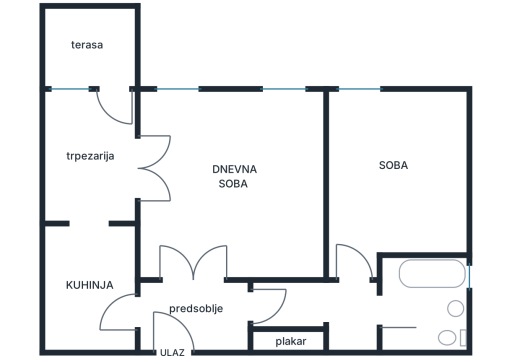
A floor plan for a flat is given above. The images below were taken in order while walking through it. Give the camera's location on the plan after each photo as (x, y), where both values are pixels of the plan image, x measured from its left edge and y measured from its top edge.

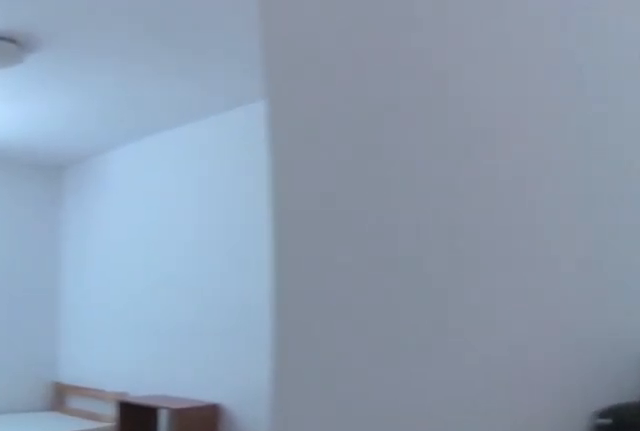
(352, 324)
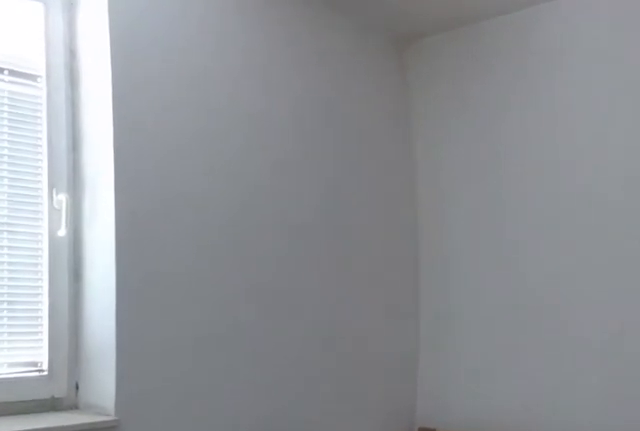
(355, 155)
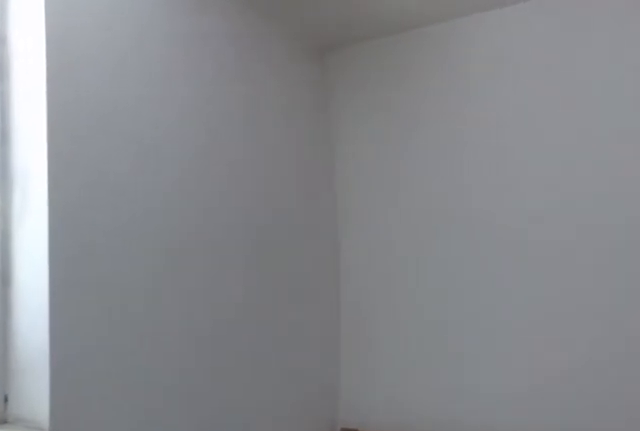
(355, 145)
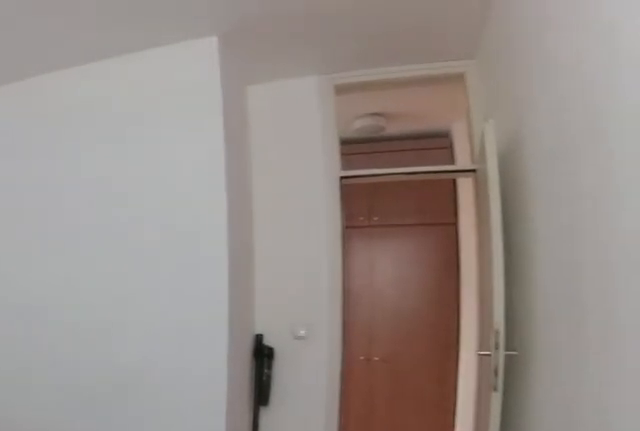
(354, 120)
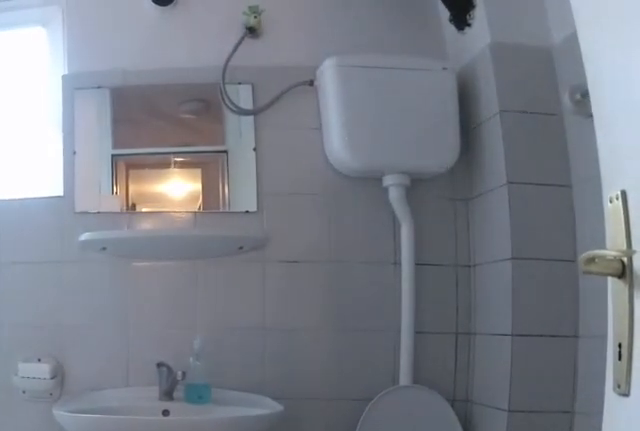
(374, 310)
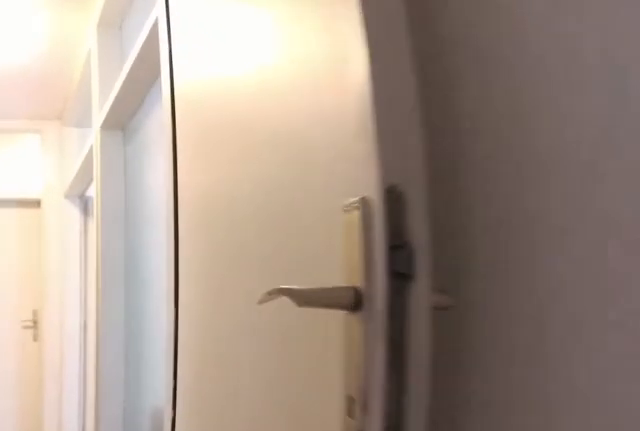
(343, 300)
